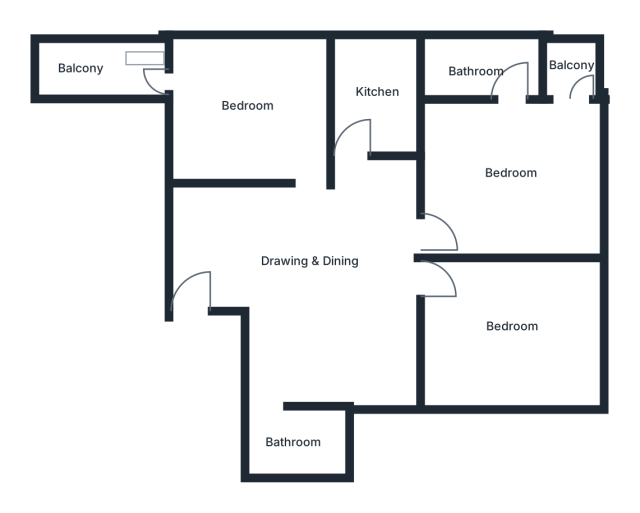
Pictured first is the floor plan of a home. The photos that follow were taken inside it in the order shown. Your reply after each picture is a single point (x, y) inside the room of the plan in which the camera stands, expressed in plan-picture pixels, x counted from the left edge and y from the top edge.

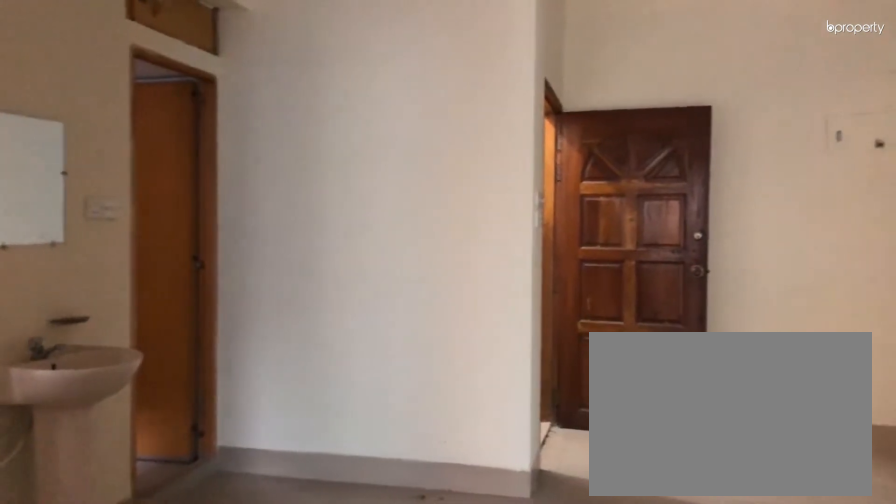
(308, 261)
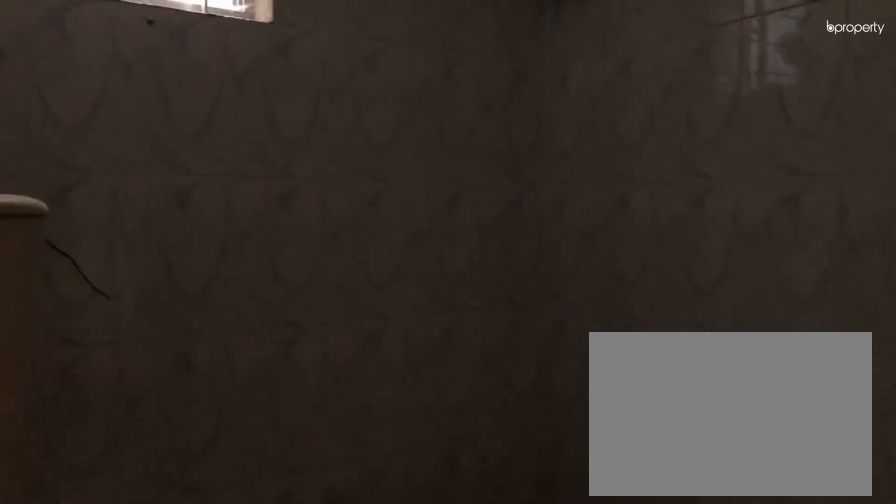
(294, 442)
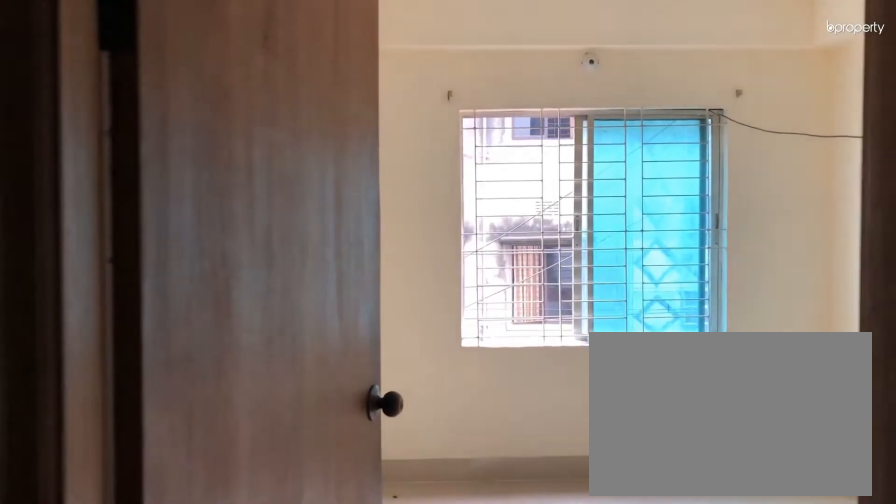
(514, 327)
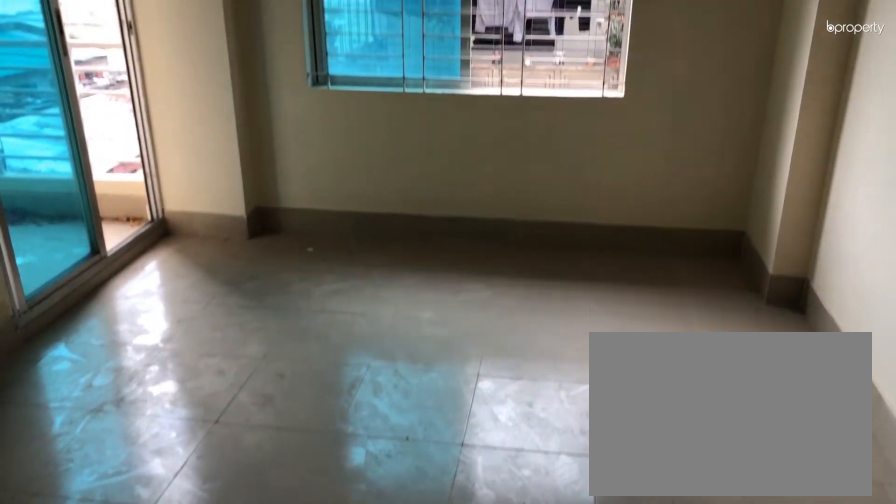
(513, 171)
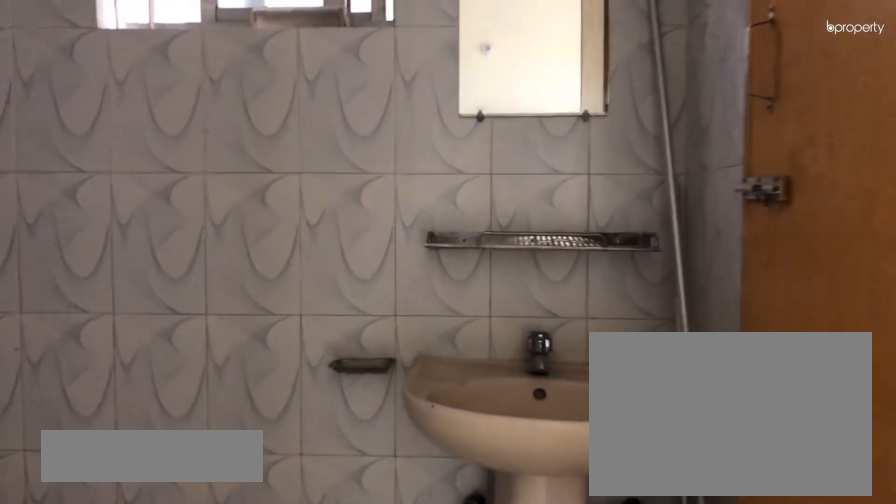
(475, 73)
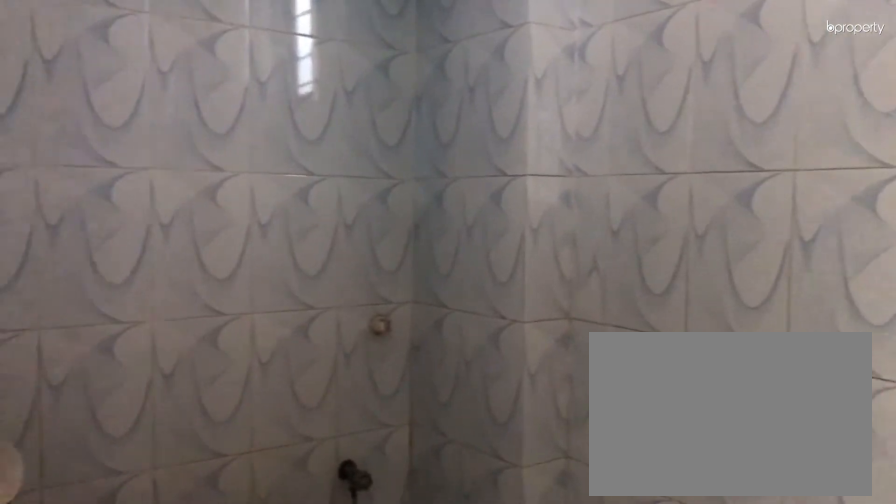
(475, 73)
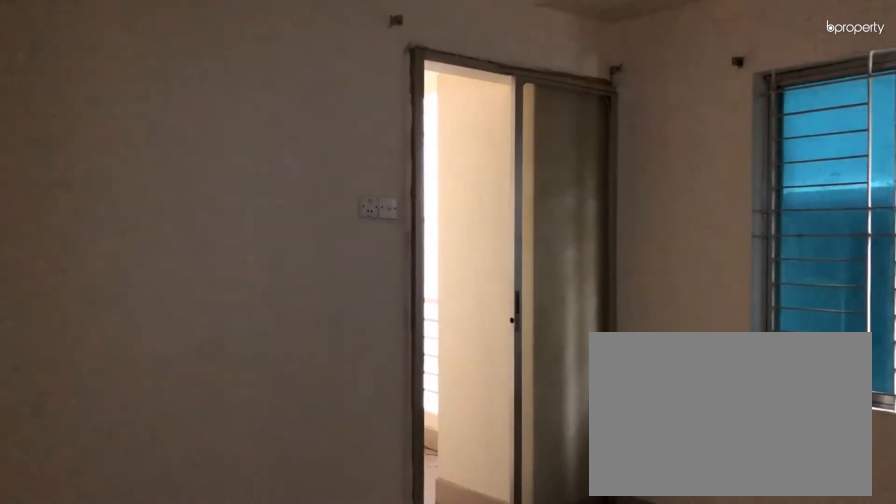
(246, 105)
